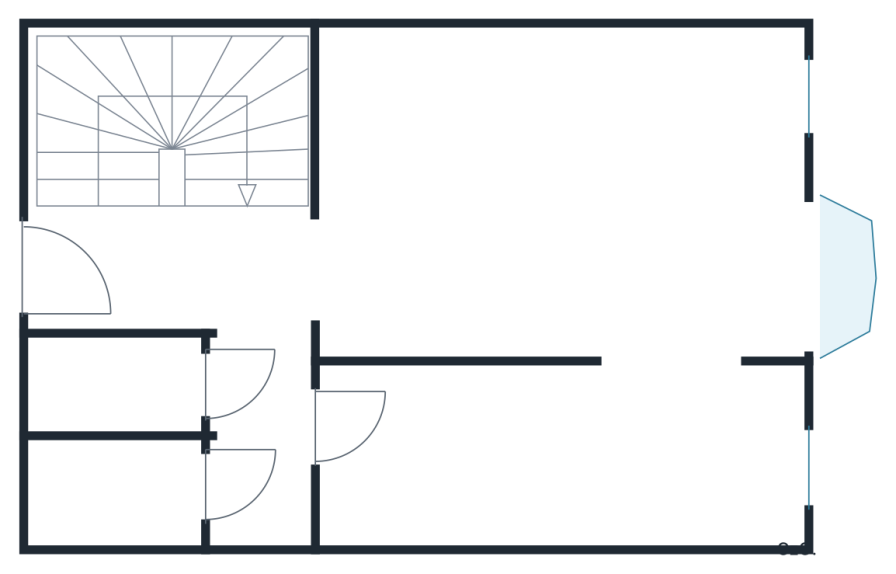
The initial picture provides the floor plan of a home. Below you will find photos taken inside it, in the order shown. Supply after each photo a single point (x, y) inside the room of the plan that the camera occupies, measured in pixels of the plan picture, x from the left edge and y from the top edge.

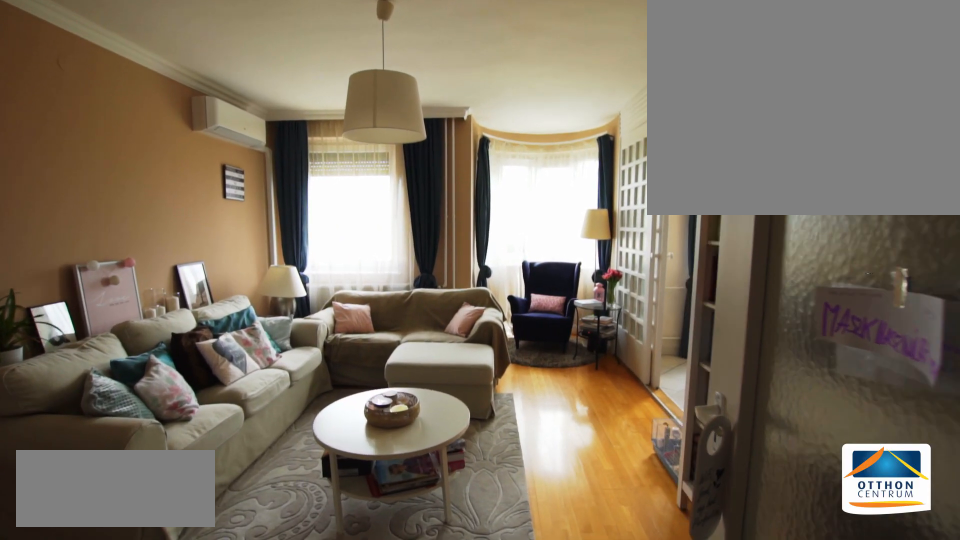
(570, 199)
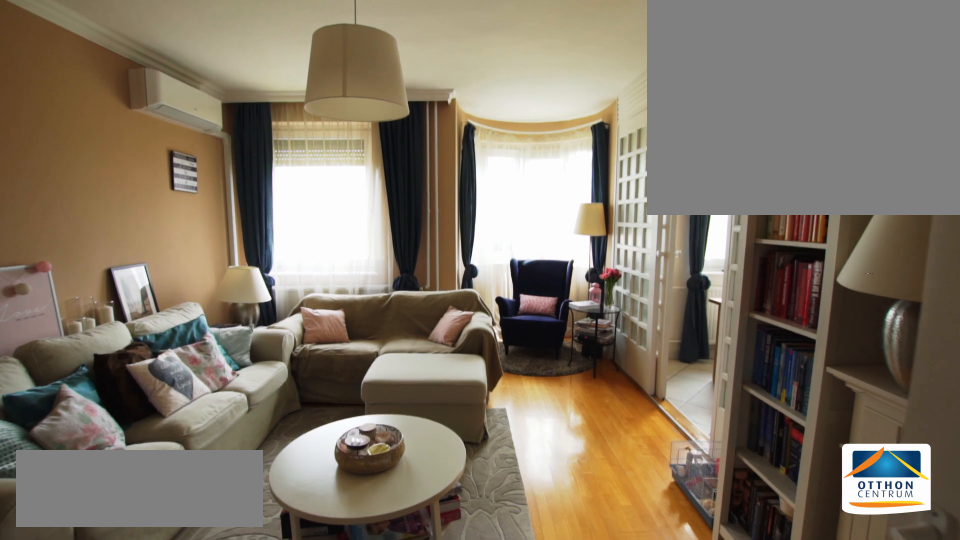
(570, 200)
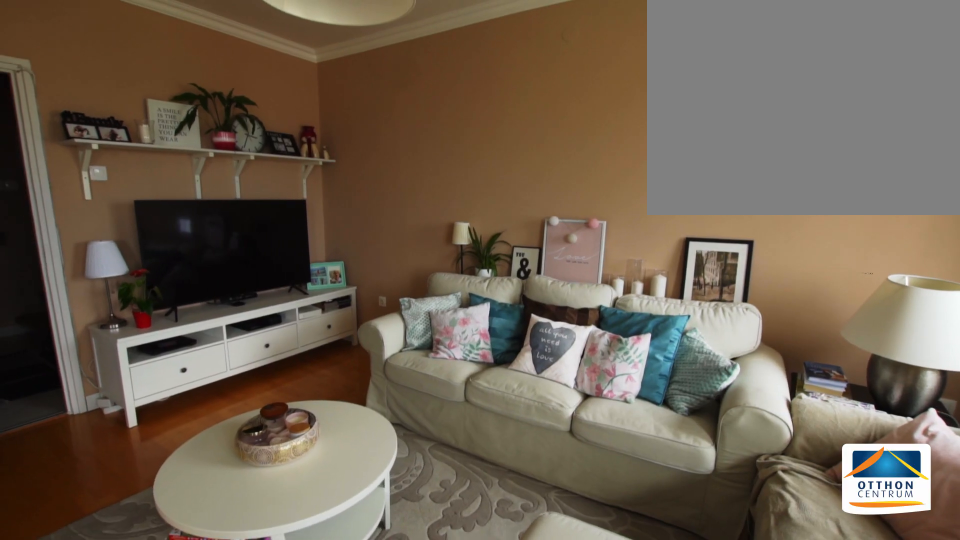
(570, 200)
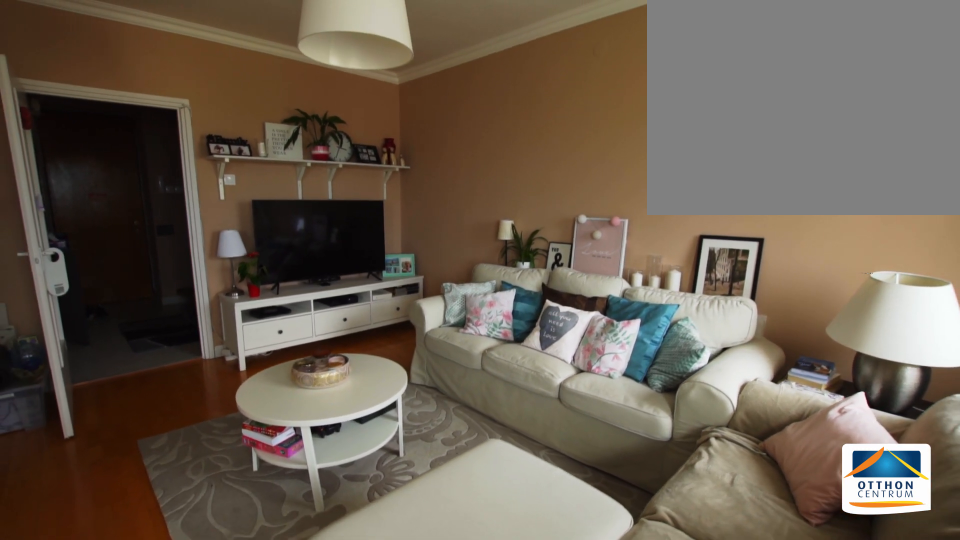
(570, 200)
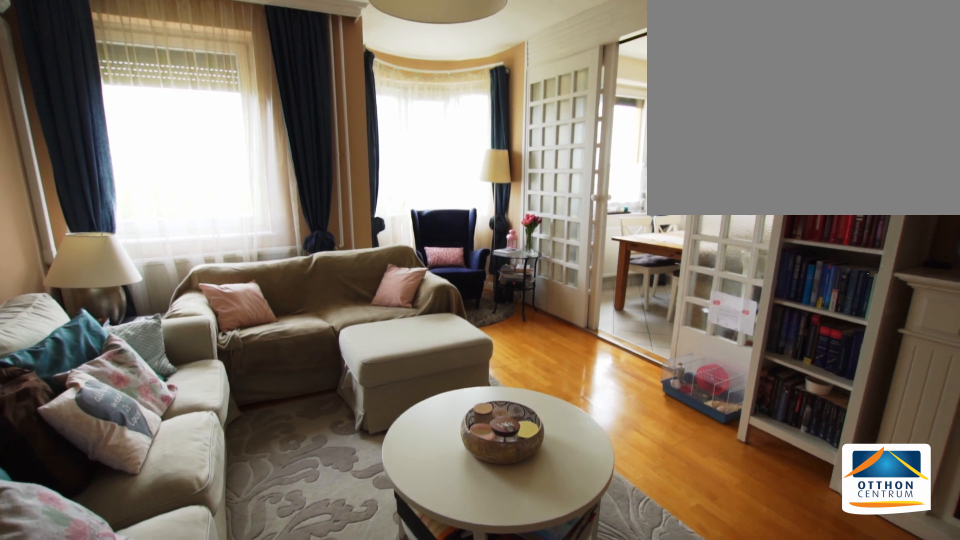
(571, 199)
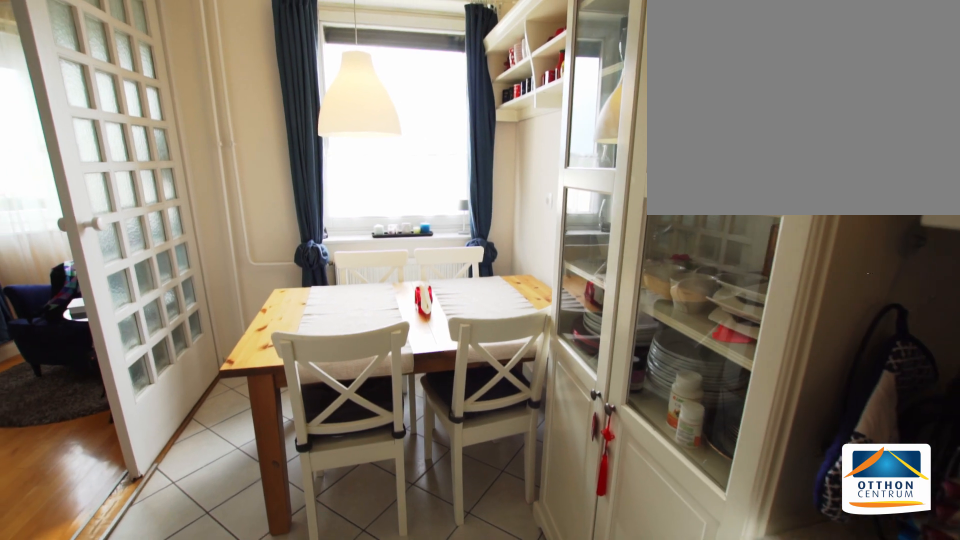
(571, 462)
